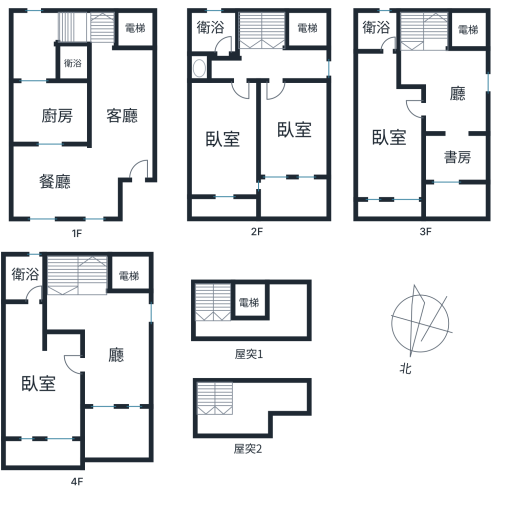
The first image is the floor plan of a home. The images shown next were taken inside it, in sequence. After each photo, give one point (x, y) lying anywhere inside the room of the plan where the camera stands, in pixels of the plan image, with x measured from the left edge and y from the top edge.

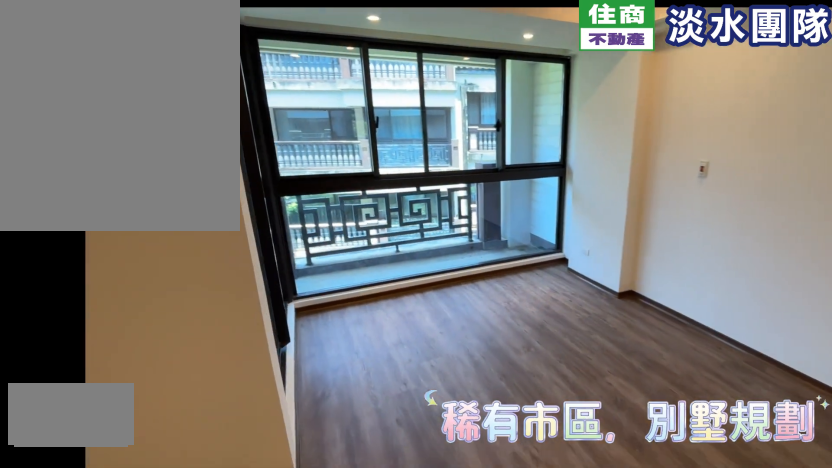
(387, 140)
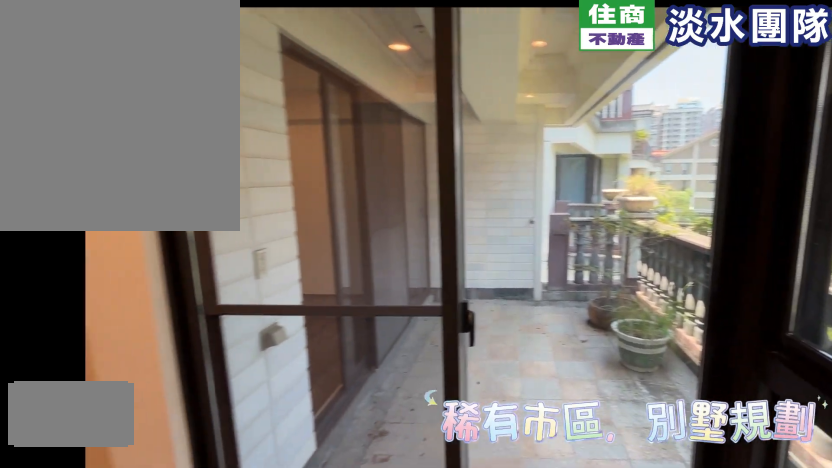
(387, 140)
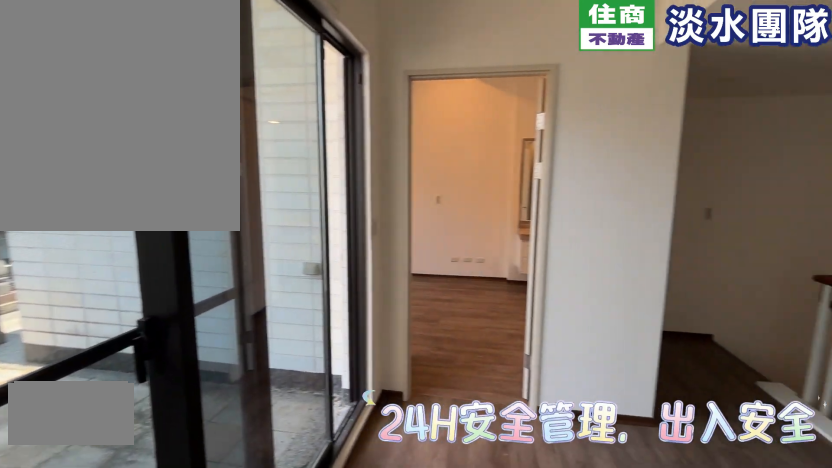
(117, 356)
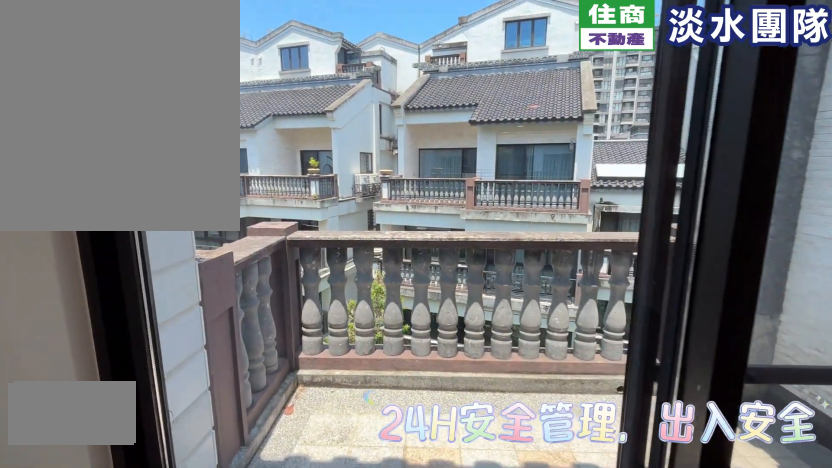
(40, 386)
